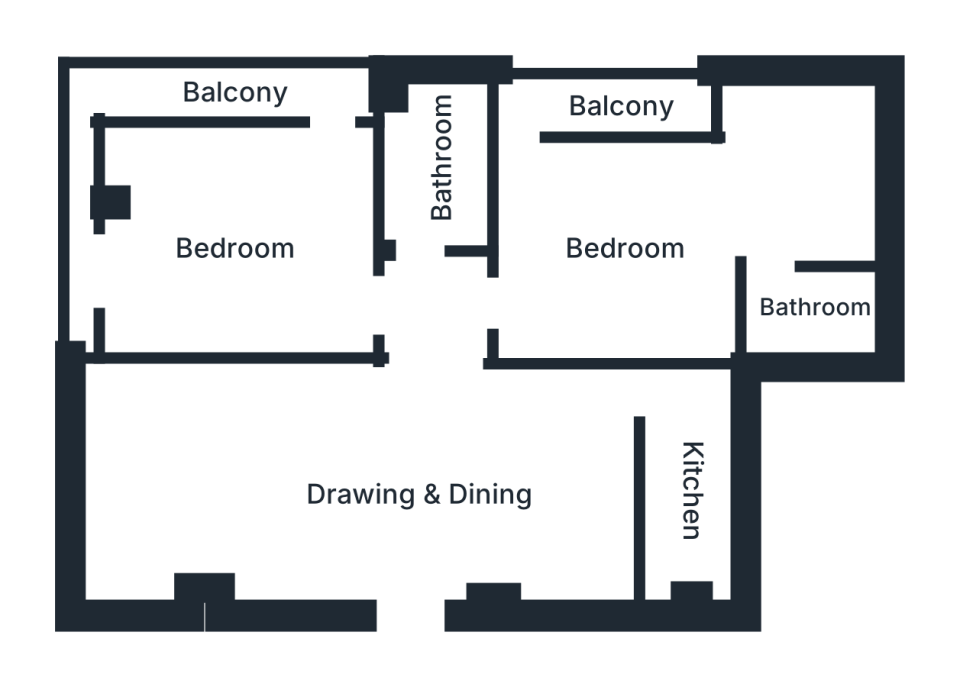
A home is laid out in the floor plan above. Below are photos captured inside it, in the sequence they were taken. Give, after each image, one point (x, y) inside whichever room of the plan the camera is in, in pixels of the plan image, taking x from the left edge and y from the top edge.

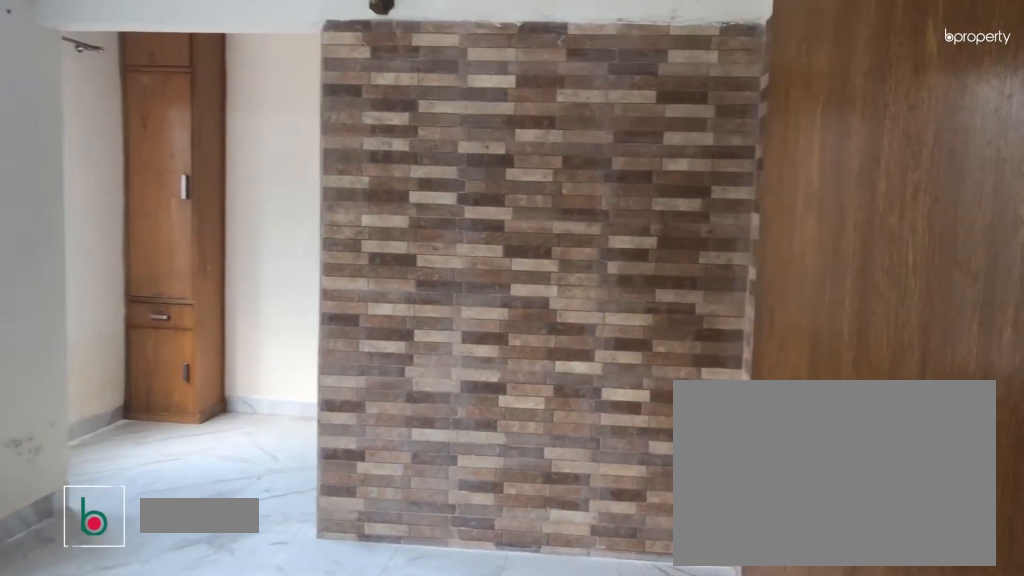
(621, 245)
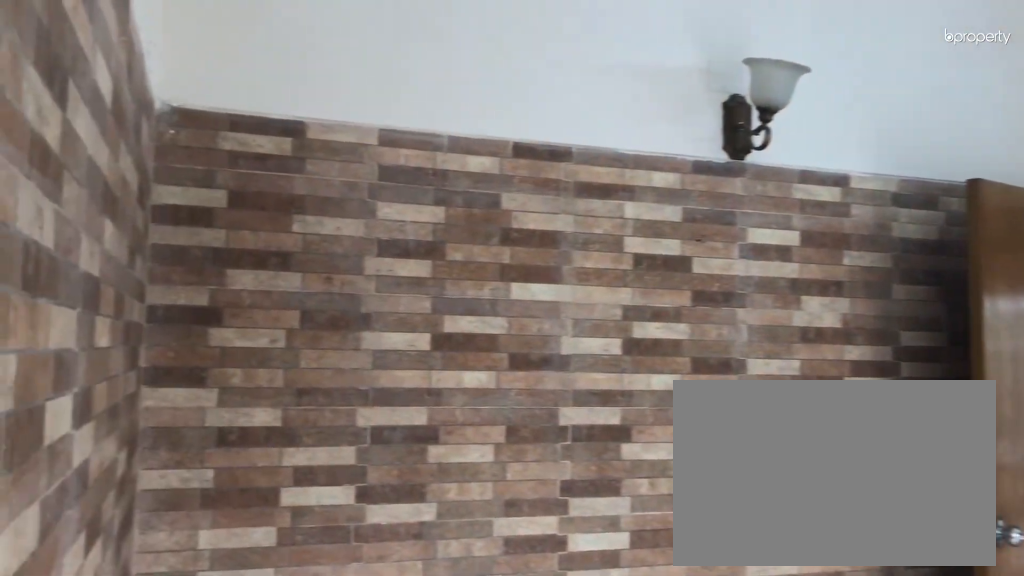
(621, 245)
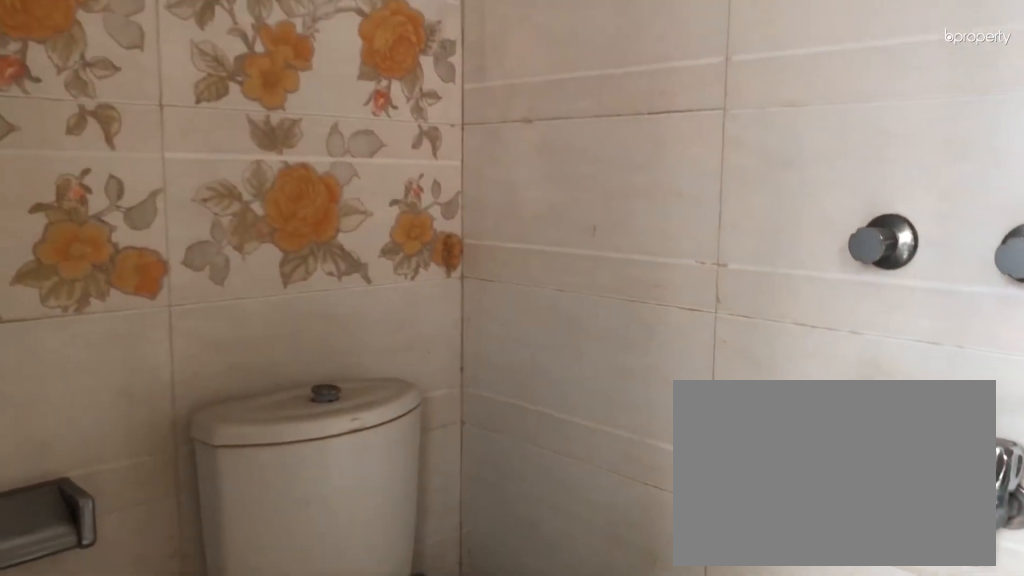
(816, 302)
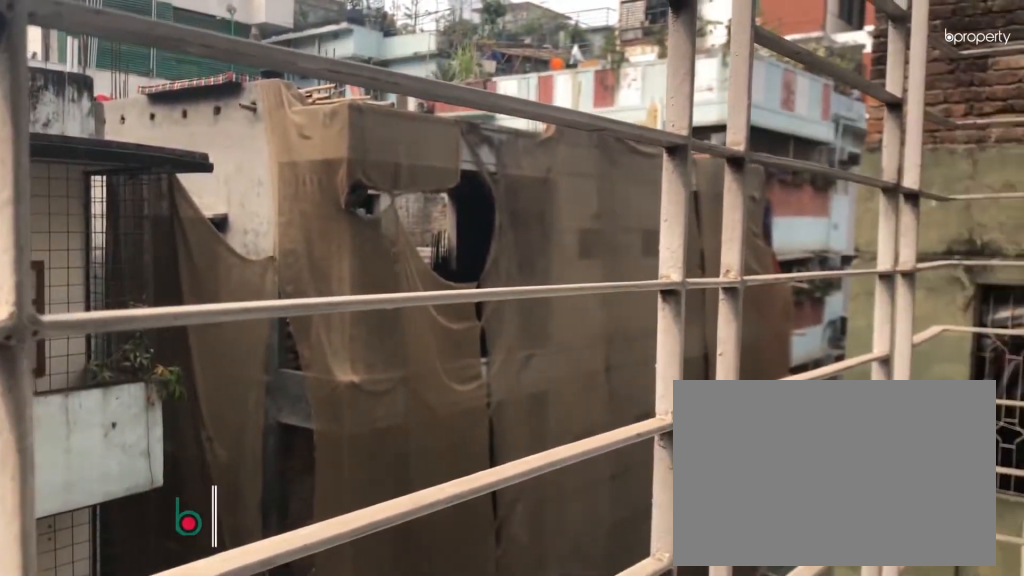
(619, 103)
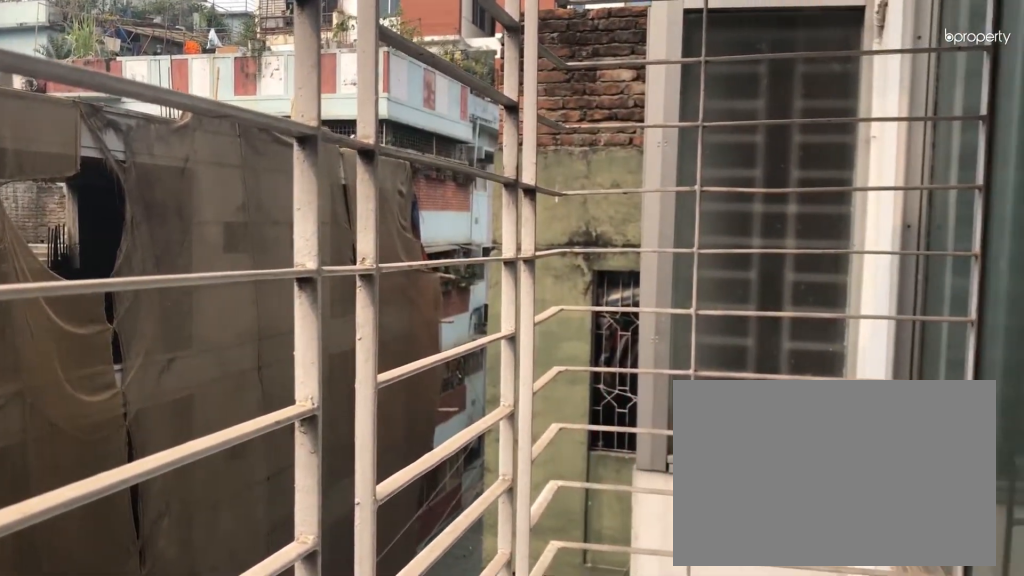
(619, 103)
